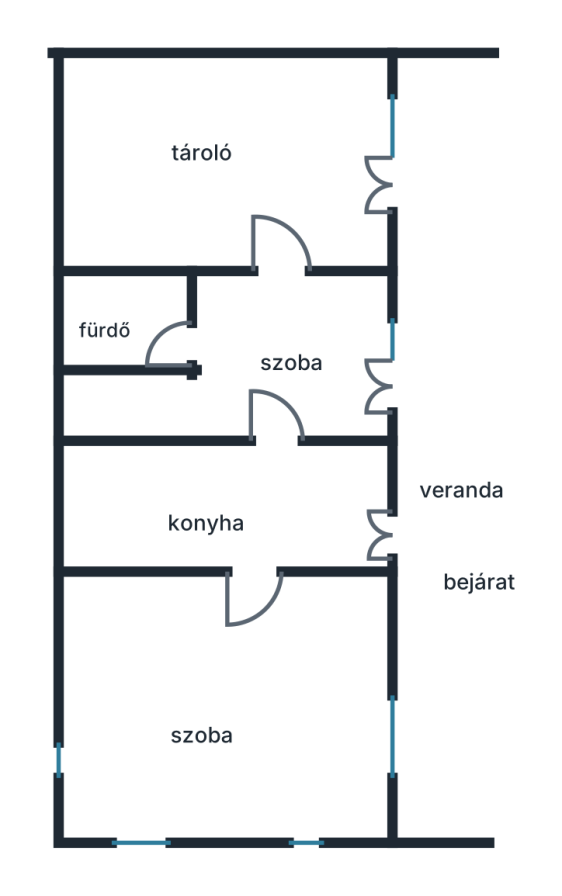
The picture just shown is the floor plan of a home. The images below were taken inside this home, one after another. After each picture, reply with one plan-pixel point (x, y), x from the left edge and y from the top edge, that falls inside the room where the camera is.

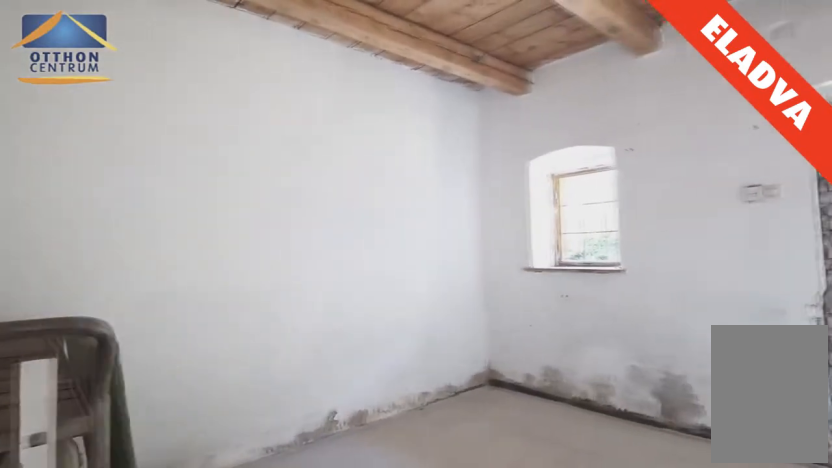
(174, 183)
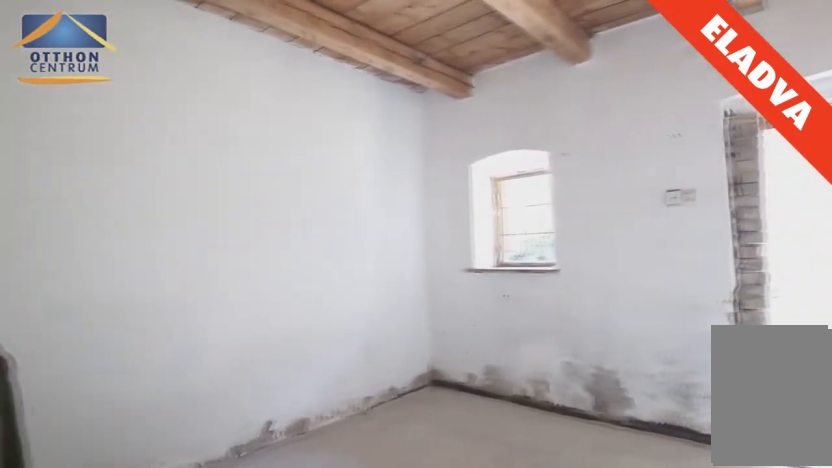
(185, 182)
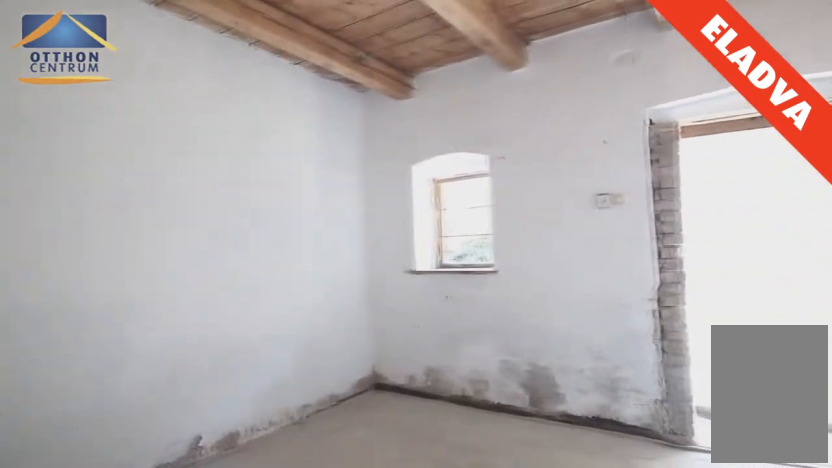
(194, 182)
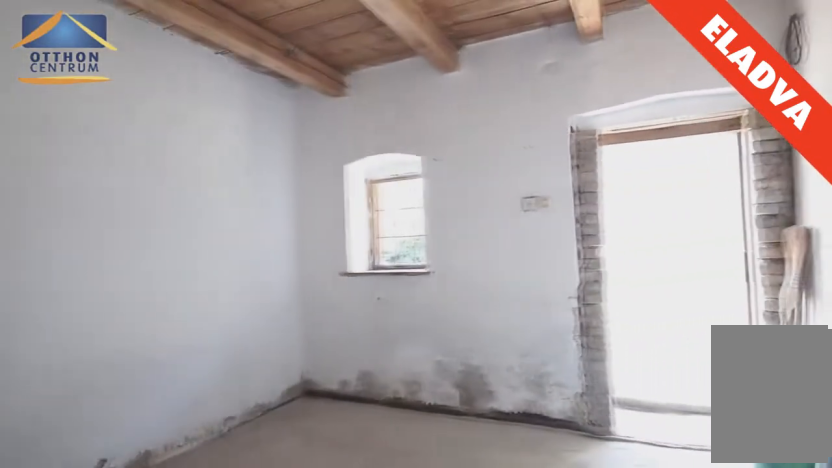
(205, 182)
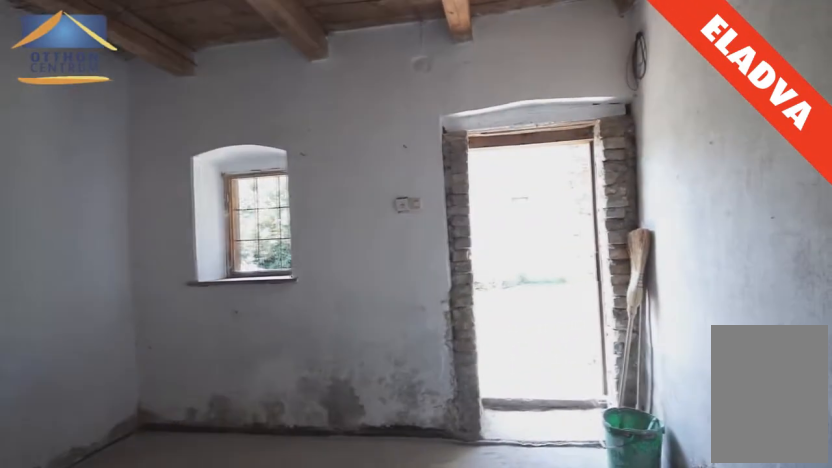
(237, 182)
